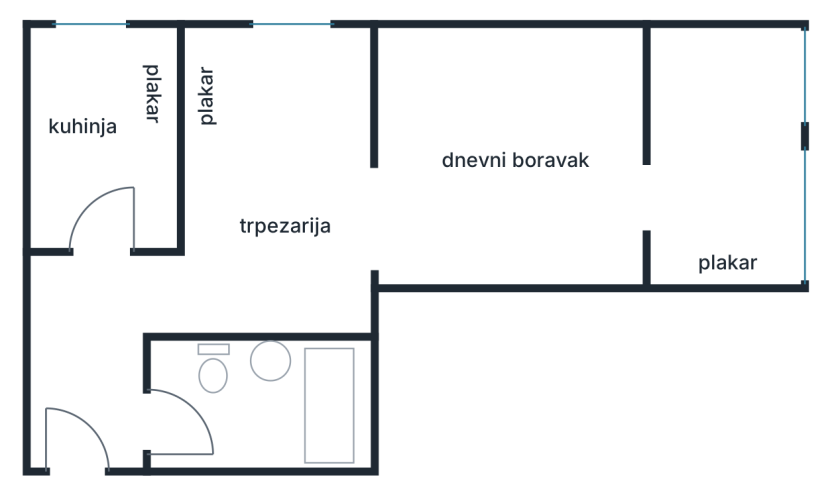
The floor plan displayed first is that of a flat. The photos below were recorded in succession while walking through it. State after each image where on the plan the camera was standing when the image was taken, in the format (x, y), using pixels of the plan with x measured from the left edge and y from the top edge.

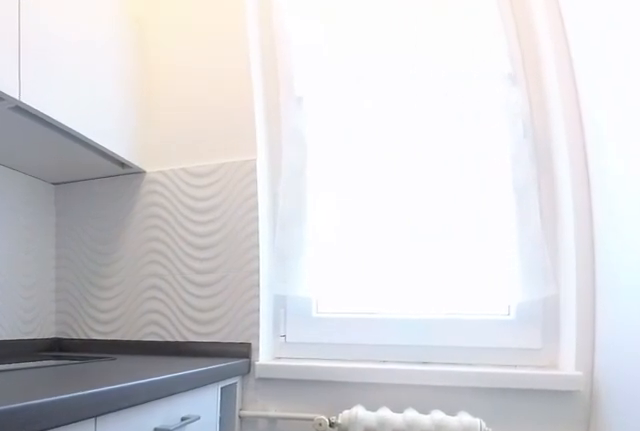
(104, 194)
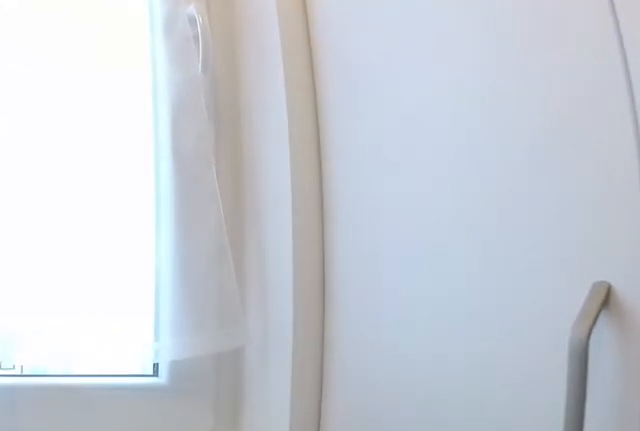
(104, 111)
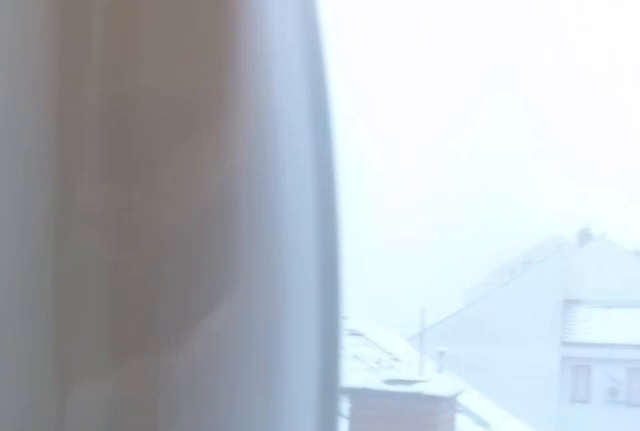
(110, 61)
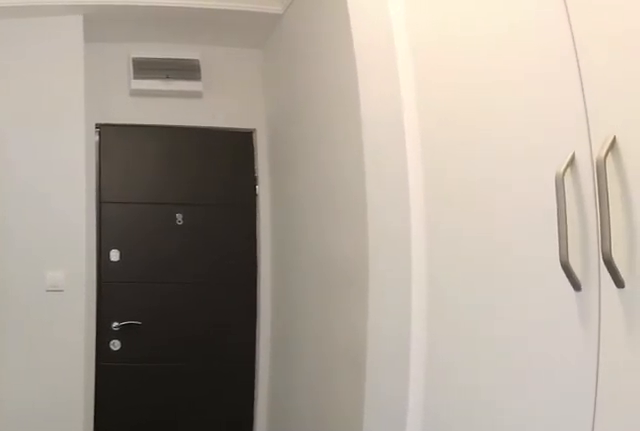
(105, 237)
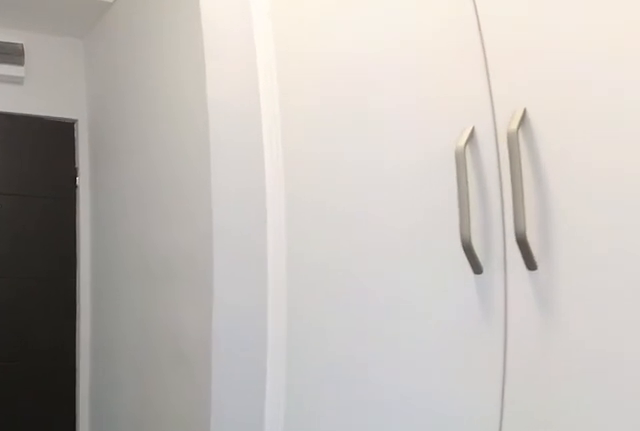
(104, 269)
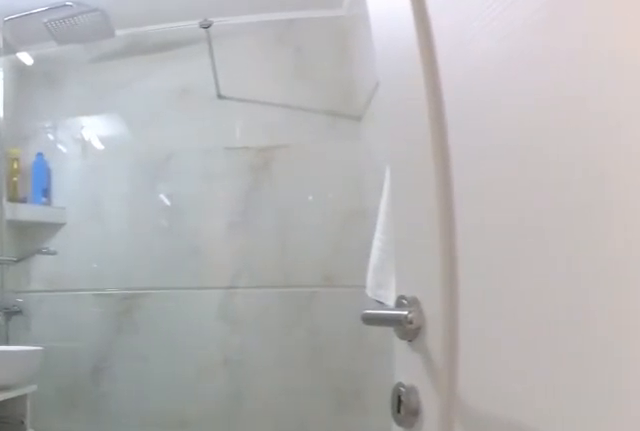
(134, 430)
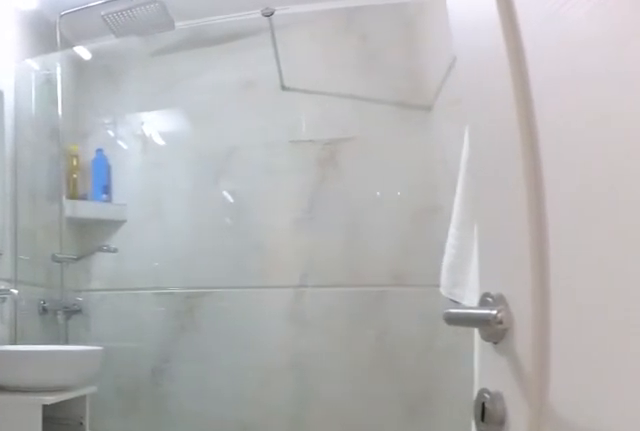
(138, 431)
